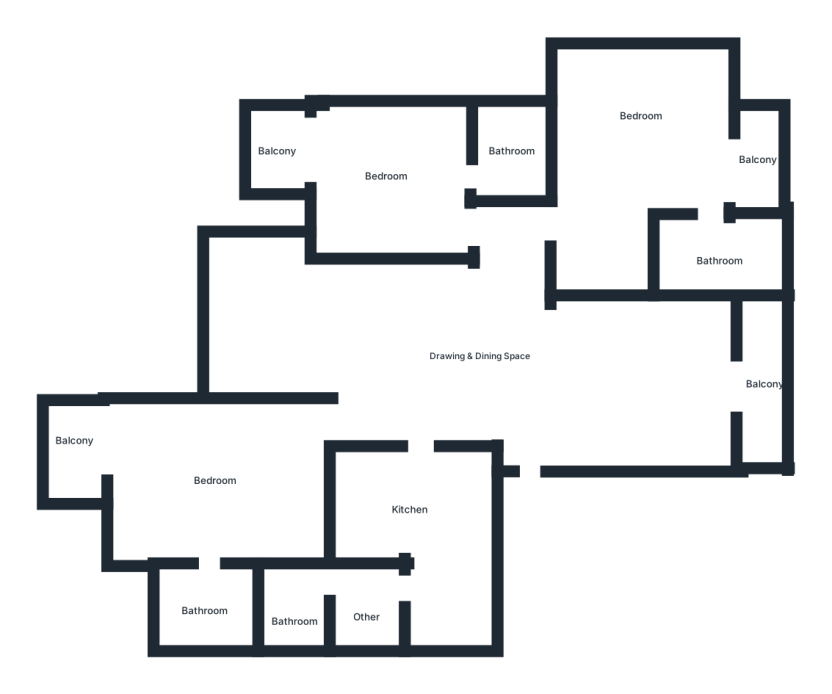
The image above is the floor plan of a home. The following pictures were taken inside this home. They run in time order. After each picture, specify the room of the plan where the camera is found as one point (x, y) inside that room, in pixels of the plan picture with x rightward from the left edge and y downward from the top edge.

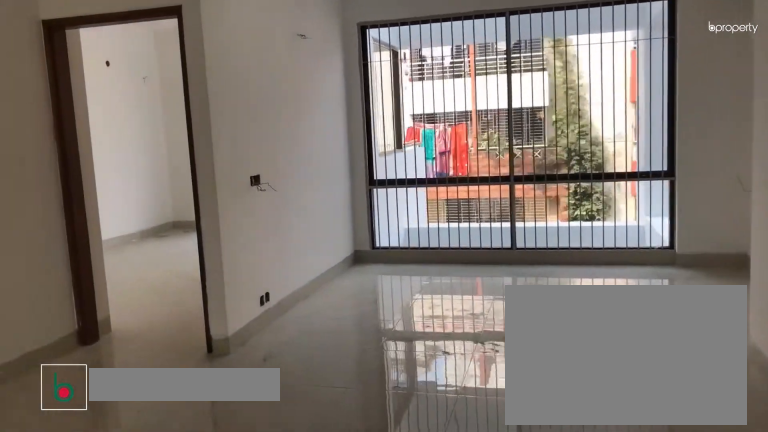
(444, 361)
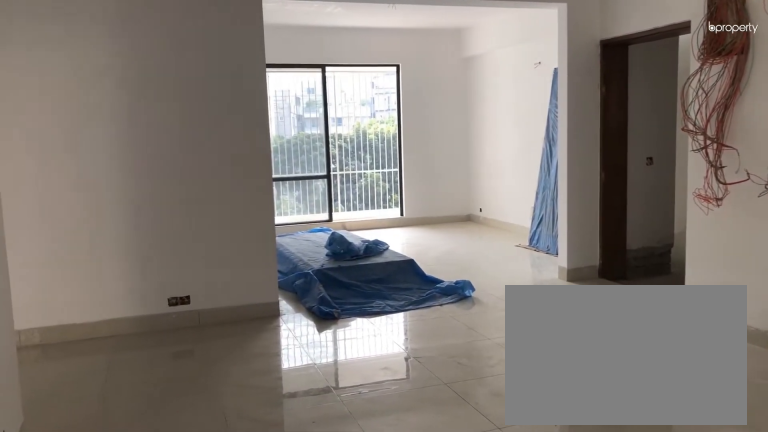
(444, 361)
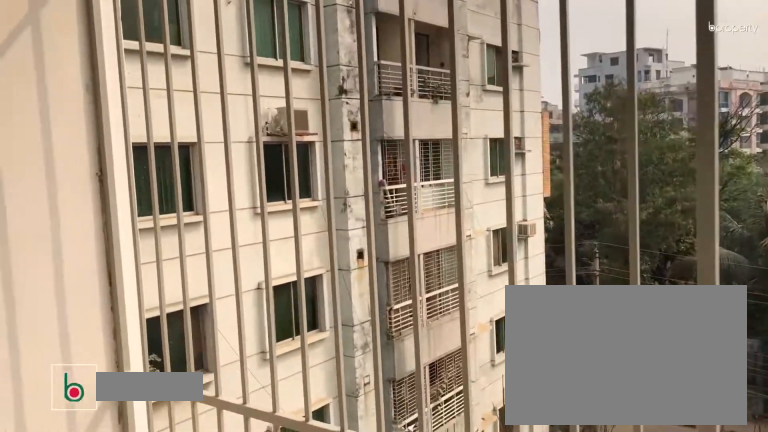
(759, 388)
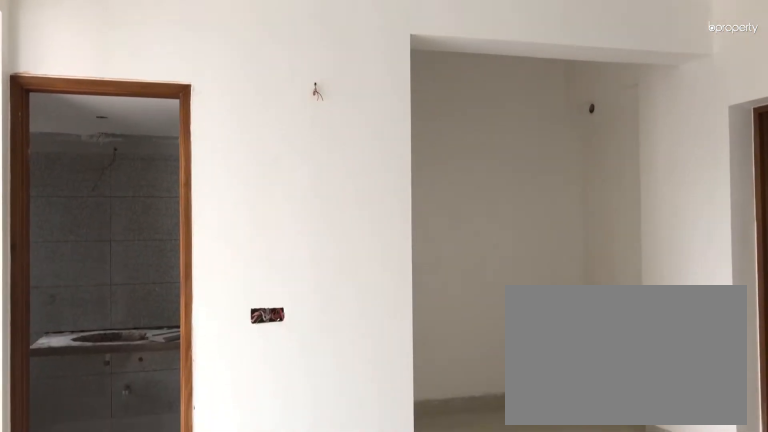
(630, 116)
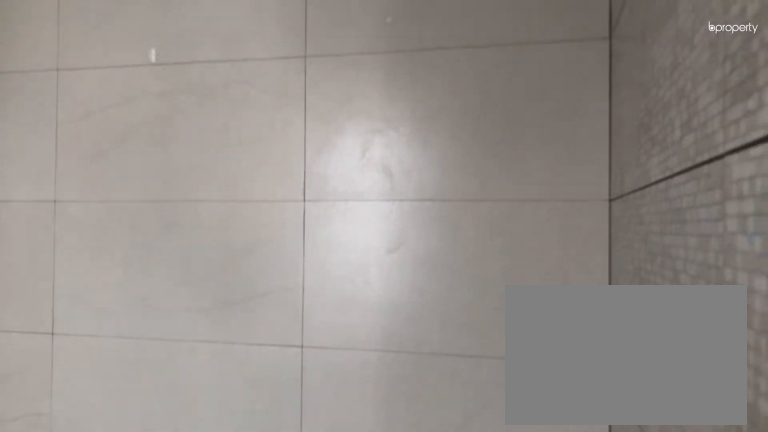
(712, 254)
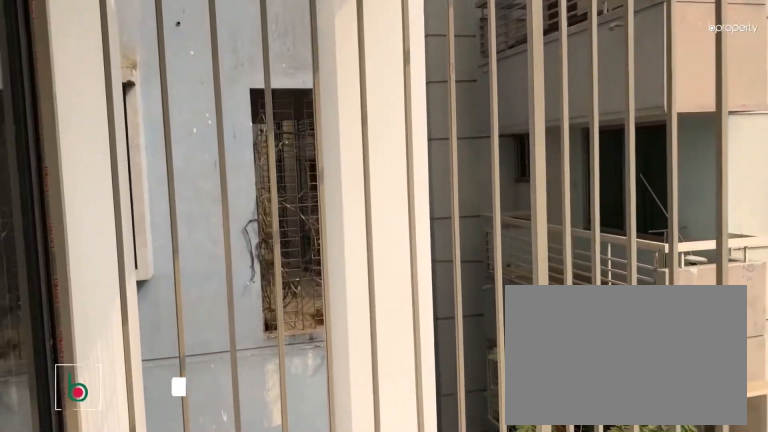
(762, 166)
